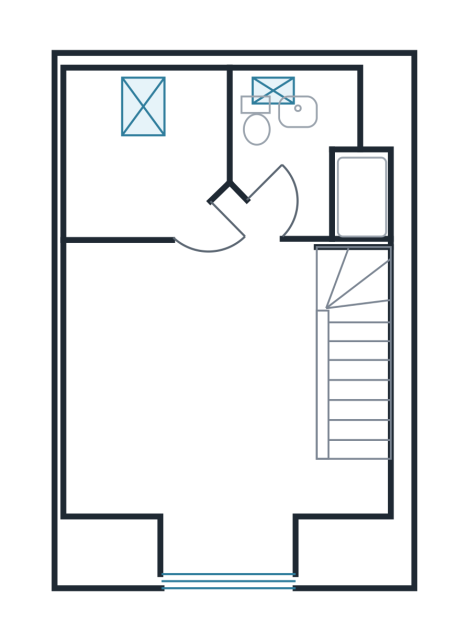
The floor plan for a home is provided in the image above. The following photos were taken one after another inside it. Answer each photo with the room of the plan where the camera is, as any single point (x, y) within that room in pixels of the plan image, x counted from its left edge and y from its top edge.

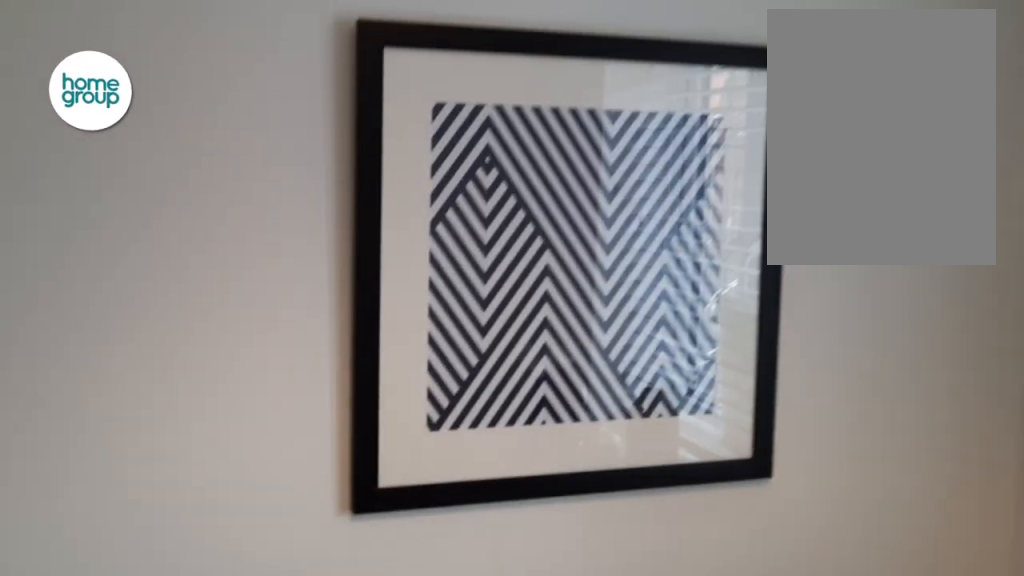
(356, 383)
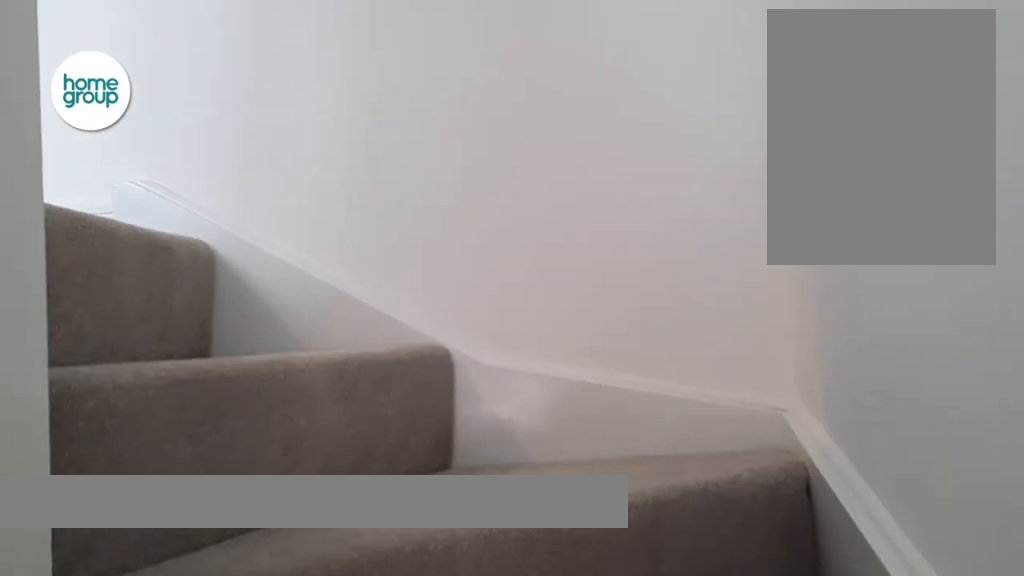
(356, 383)
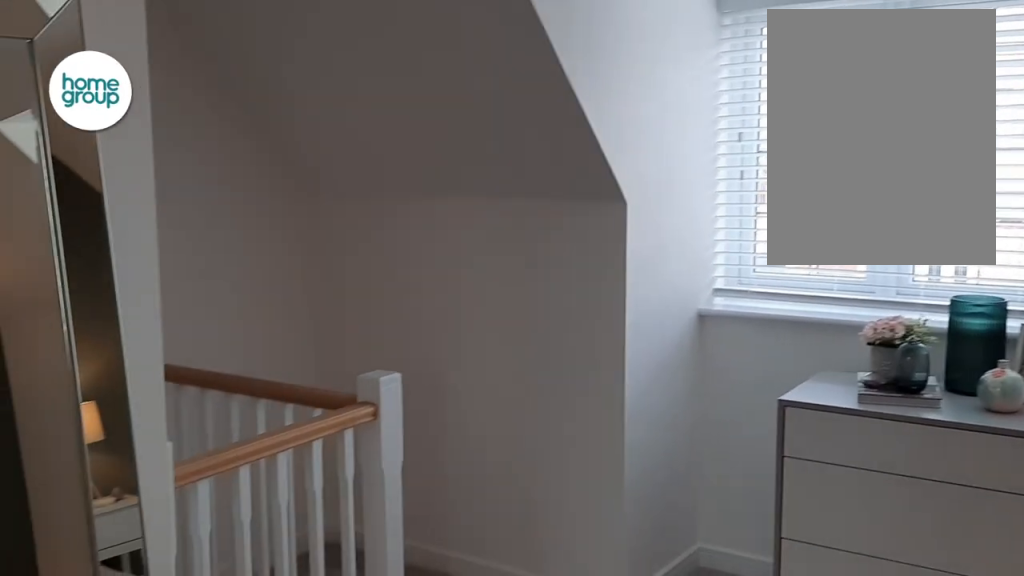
(195, 394)
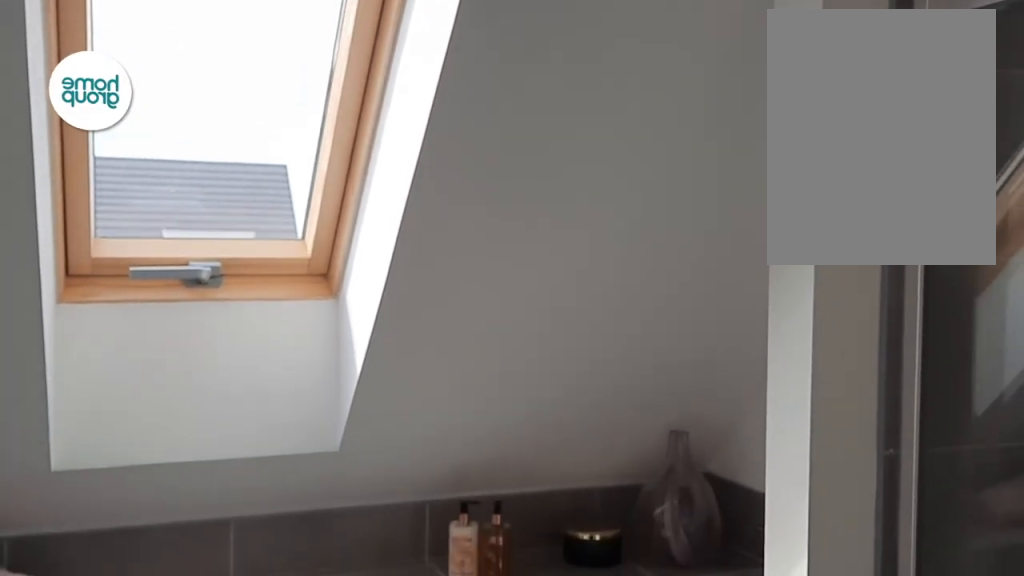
(308, 154)
